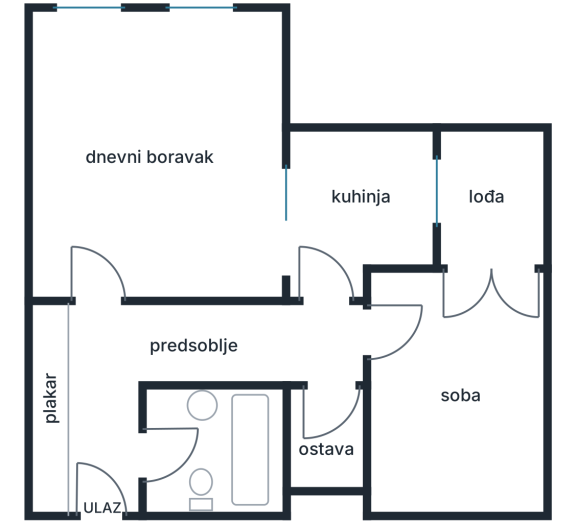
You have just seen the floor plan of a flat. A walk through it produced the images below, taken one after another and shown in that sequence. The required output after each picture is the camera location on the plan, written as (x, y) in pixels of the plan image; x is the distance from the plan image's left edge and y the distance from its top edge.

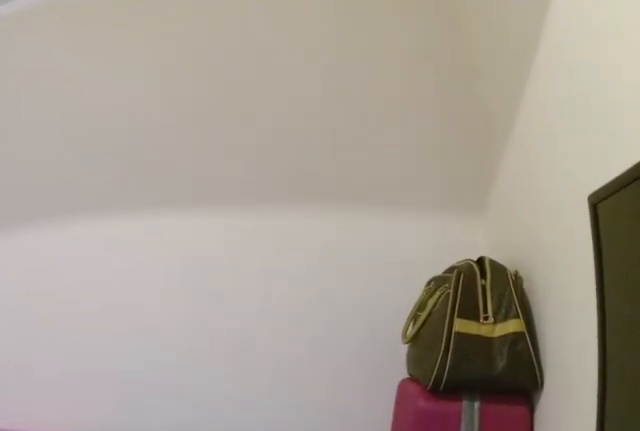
(374, 364)
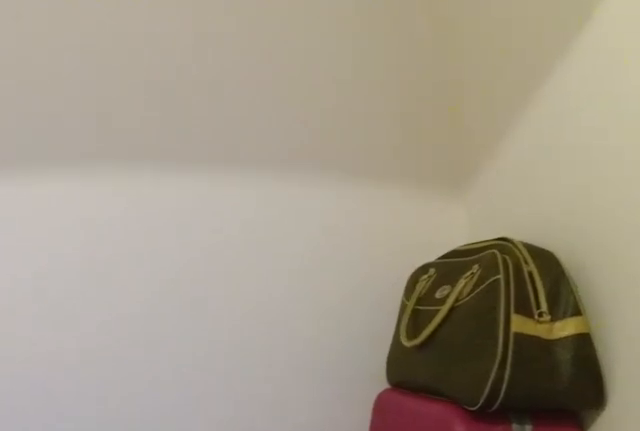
(390, 417)
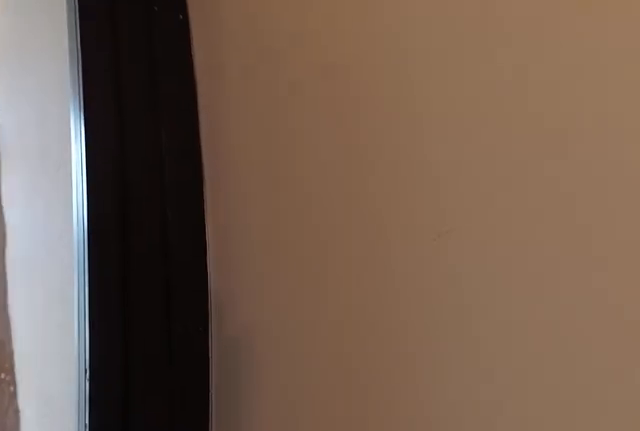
(512, 331)
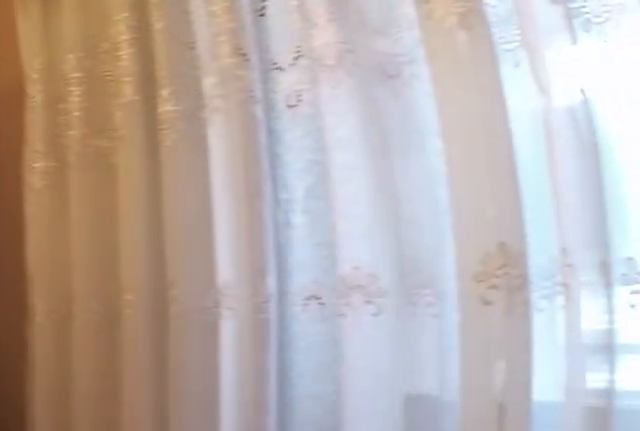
(537, 331)
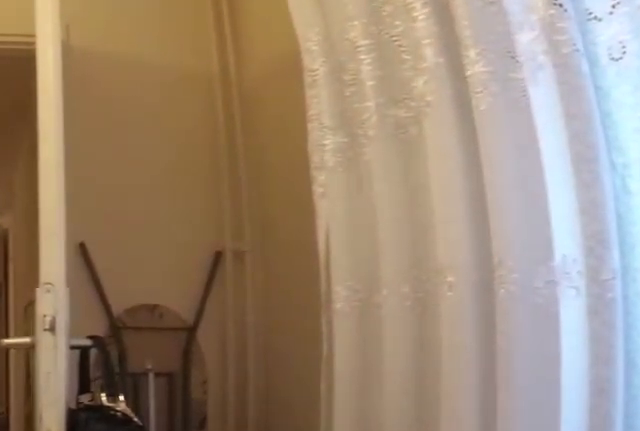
(530, 325)
